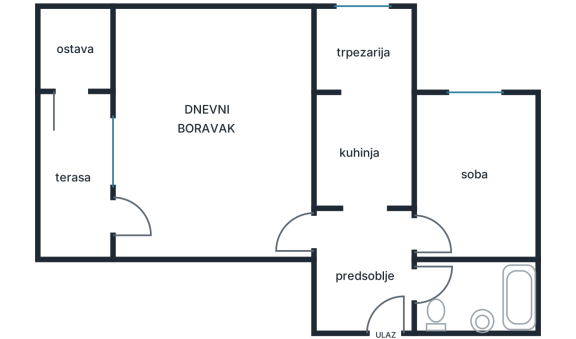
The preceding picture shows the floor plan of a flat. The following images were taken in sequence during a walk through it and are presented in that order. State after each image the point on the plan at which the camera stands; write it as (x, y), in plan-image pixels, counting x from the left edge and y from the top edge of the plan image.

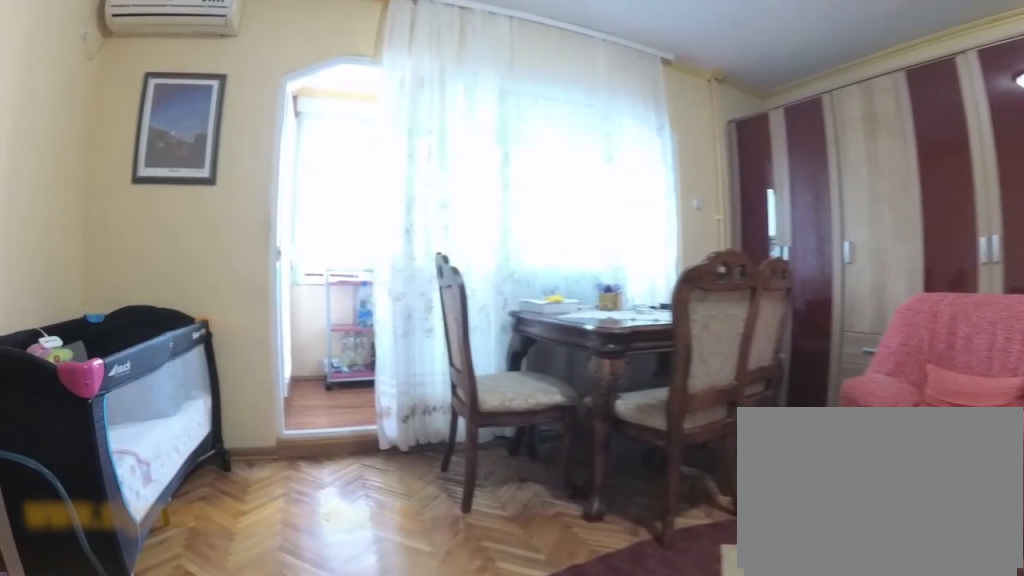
(267, 208)
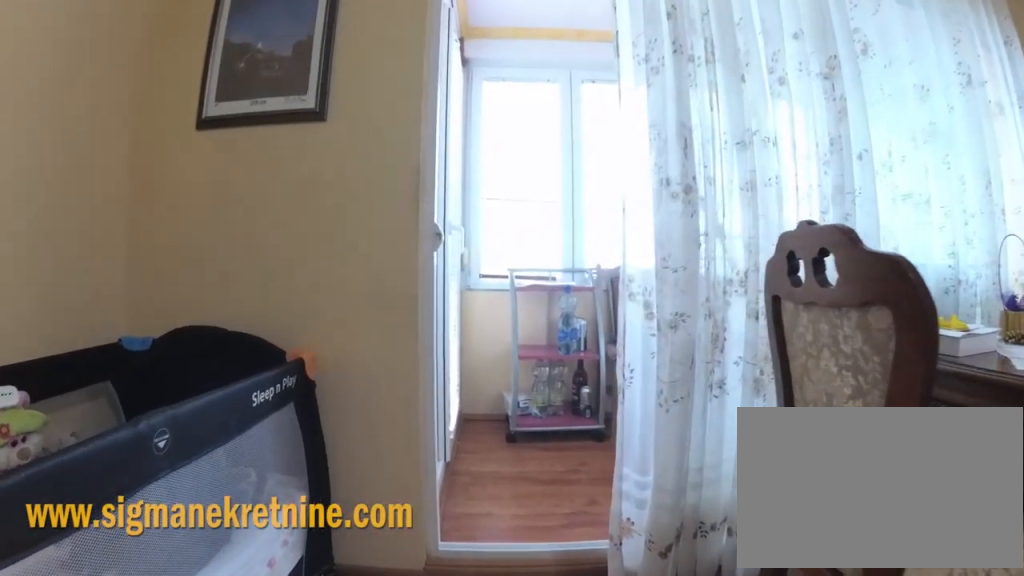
(201, 212)
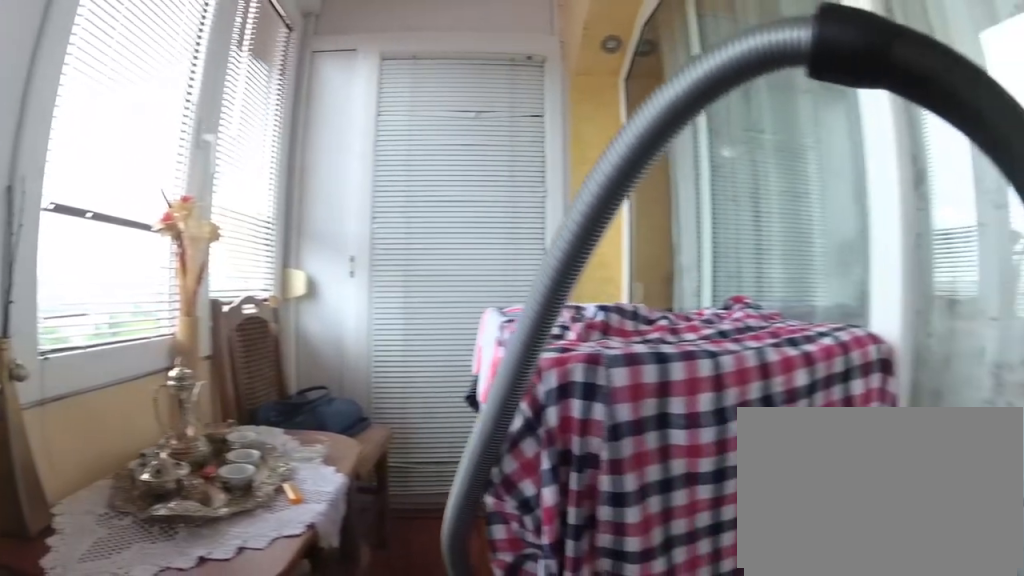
(82, 216)
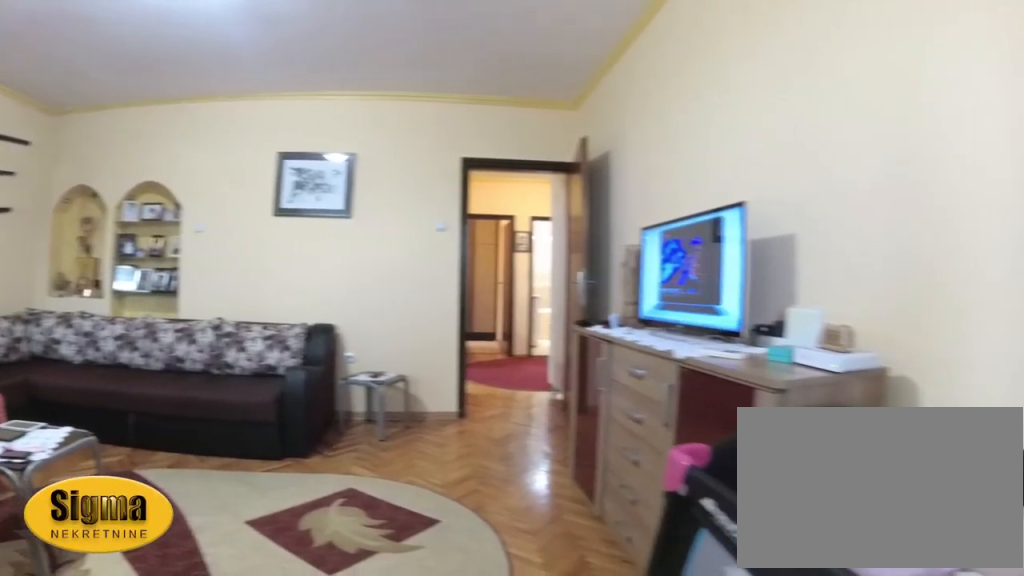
(121, 218)
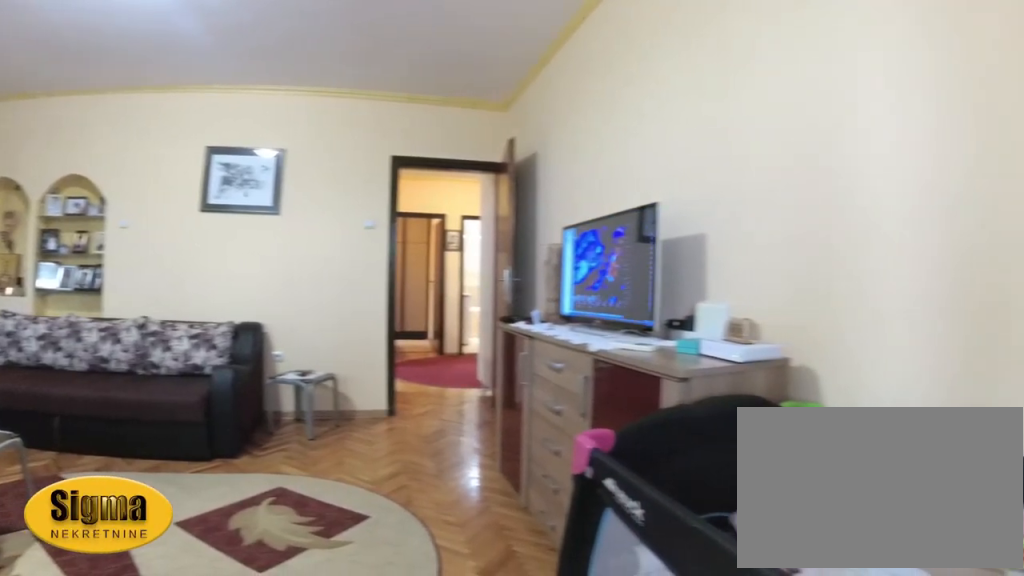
(120, 217)
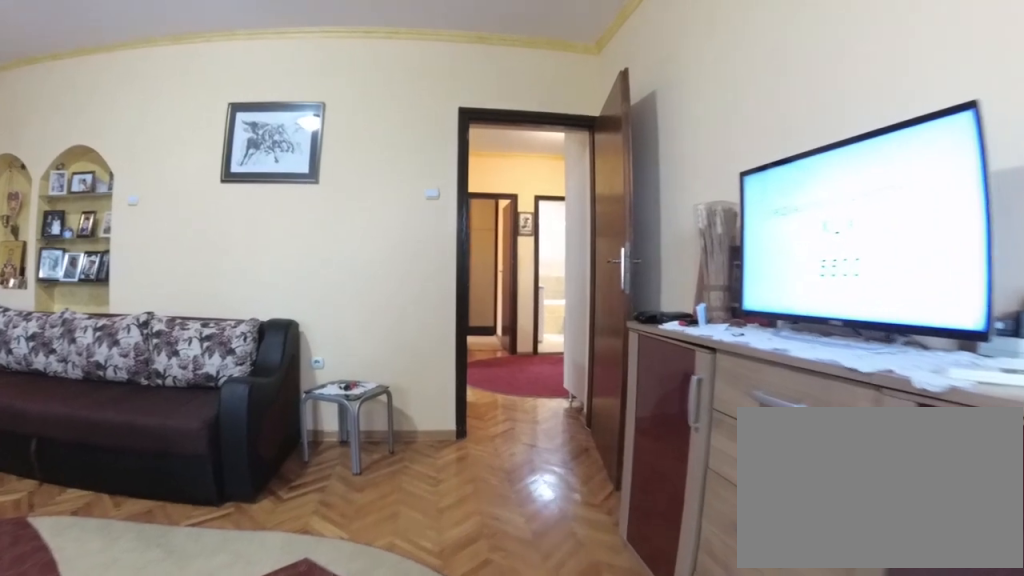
(160, 217)
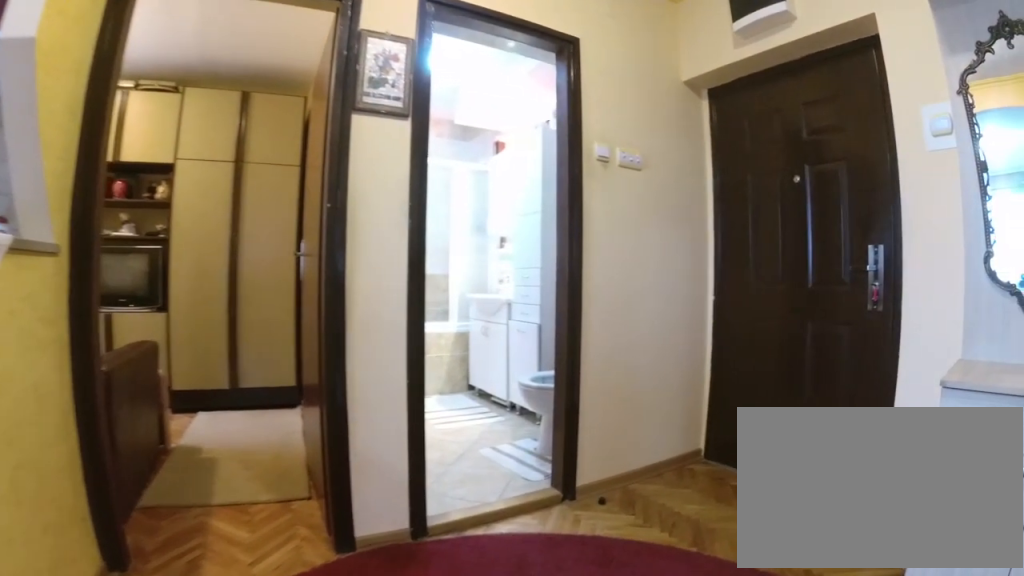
(338, 241)
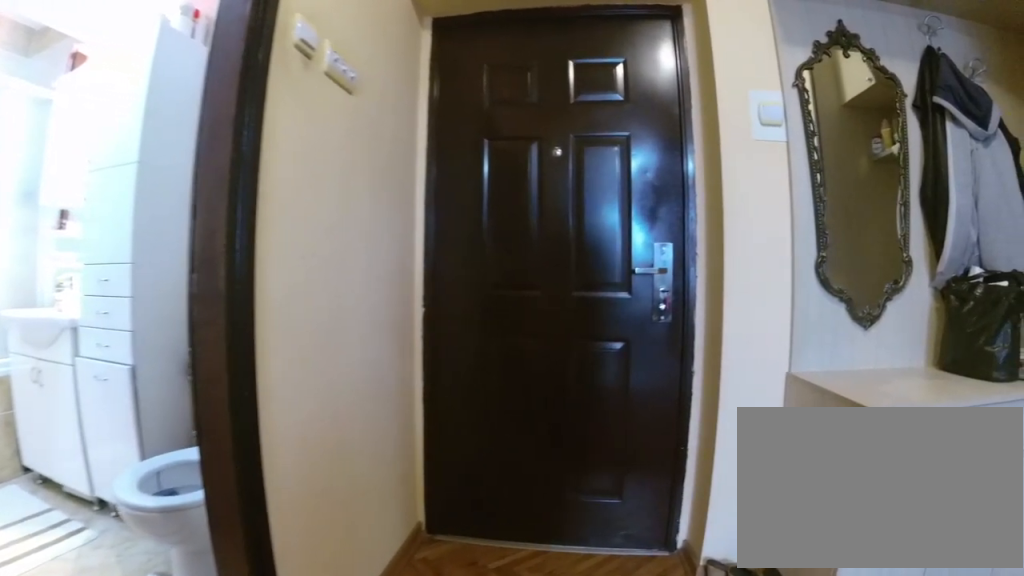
(384, 257)
